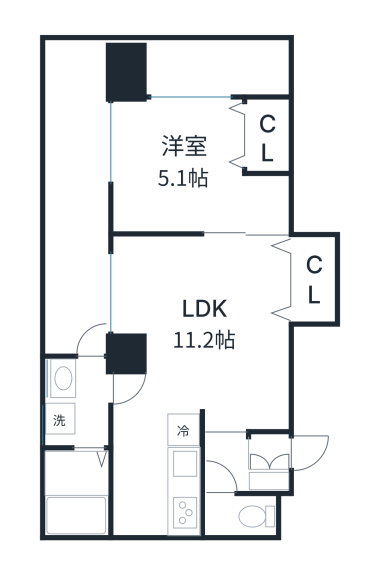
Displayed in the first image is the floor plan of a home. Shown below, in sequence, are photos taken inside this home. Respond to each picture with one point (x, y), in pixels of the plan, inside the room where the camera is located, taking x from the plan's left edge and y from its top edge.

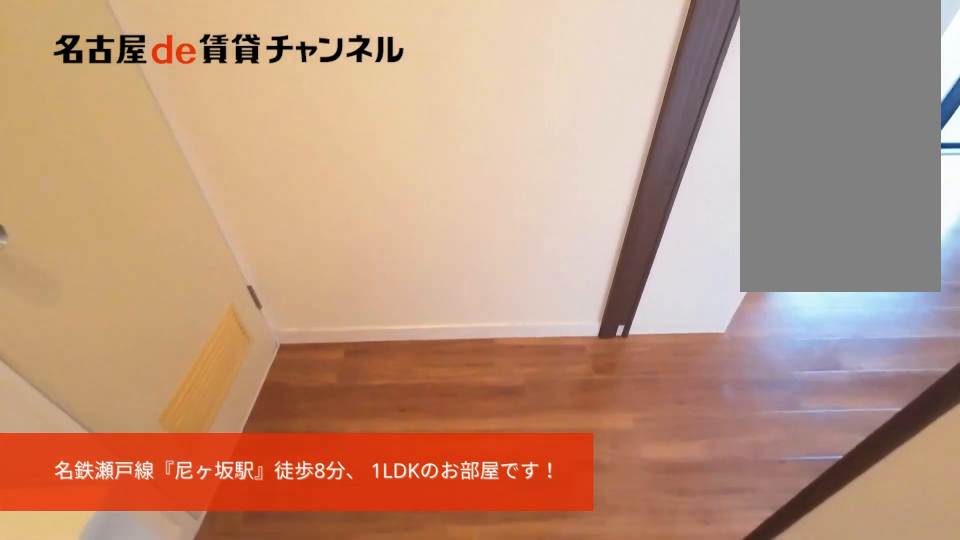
(249, 461)
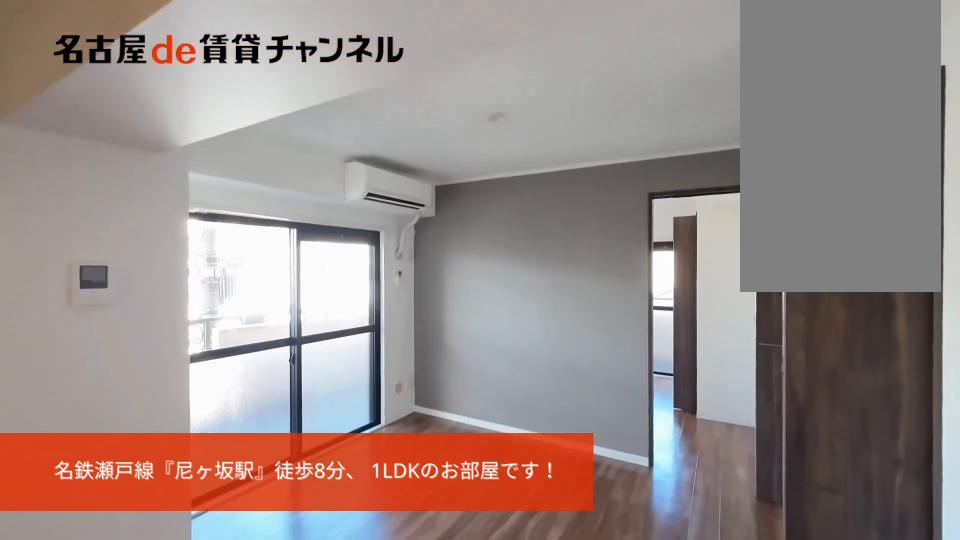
(200, 357)
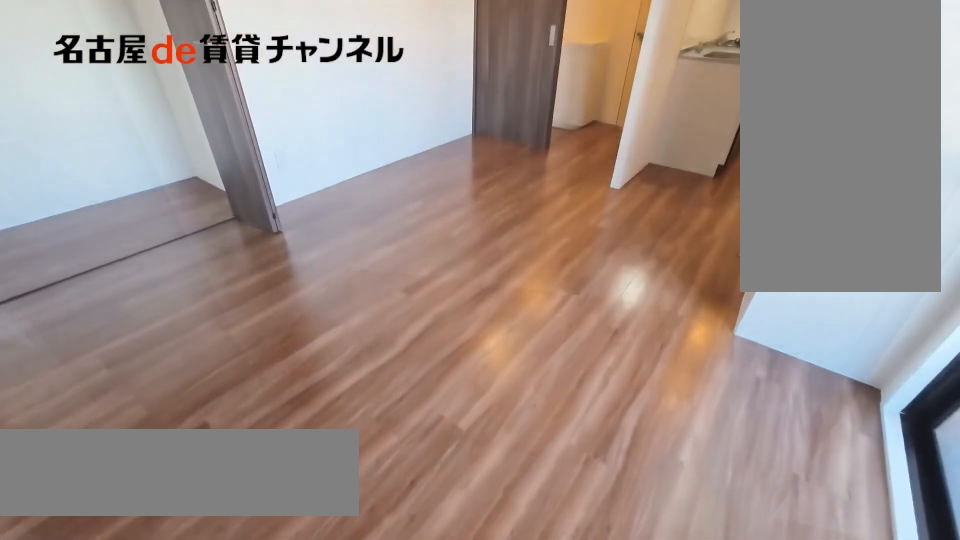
(200, 357)
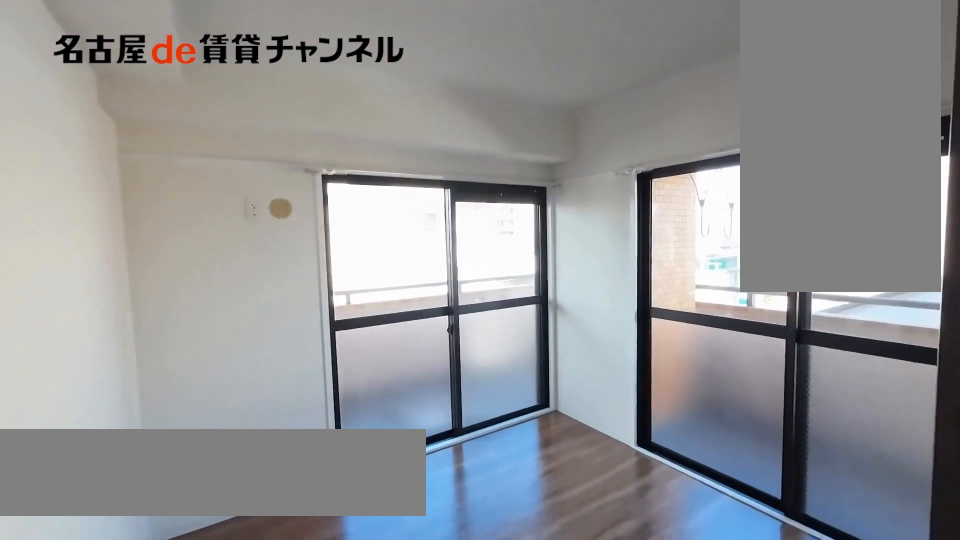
(201, 166)
